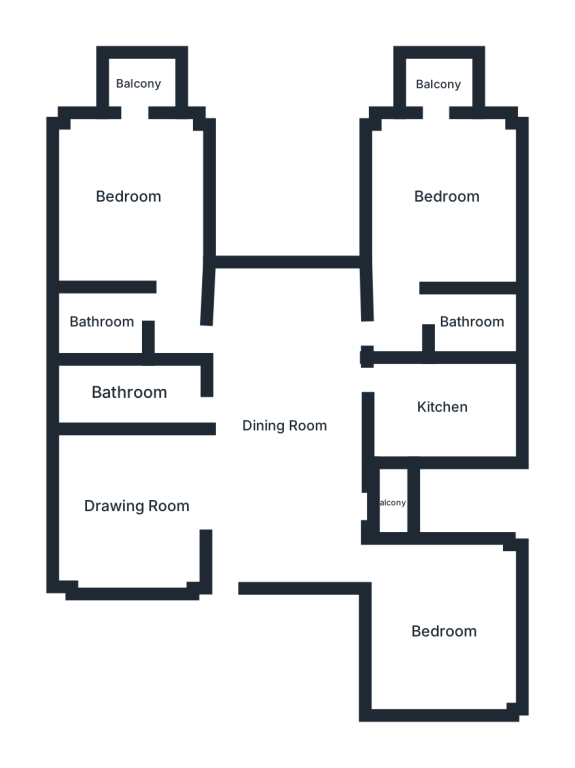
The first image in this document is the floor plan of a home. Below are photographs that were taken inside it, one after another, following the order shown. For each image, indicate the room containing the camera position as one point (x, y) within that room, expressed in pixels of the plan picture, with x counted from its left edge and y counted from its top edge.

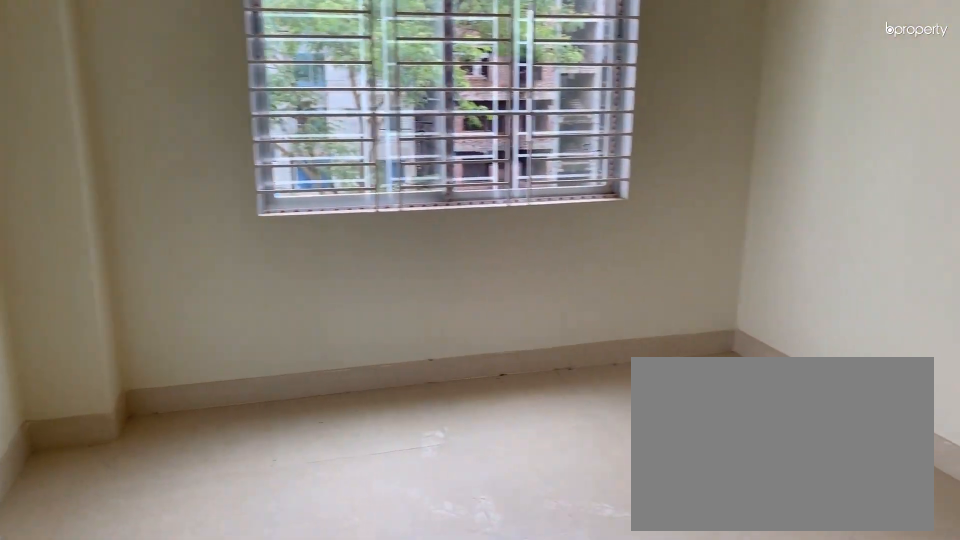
(444, 628)
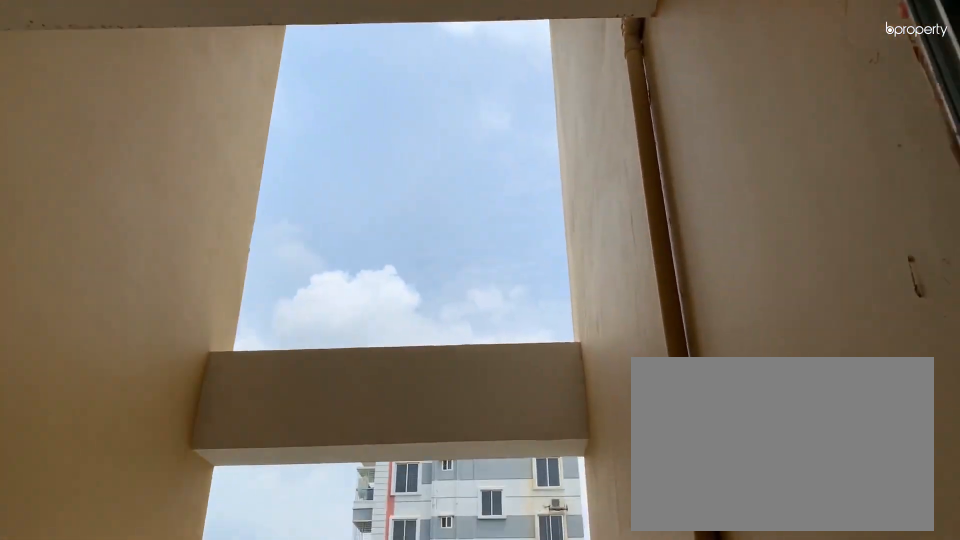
(387, 504)
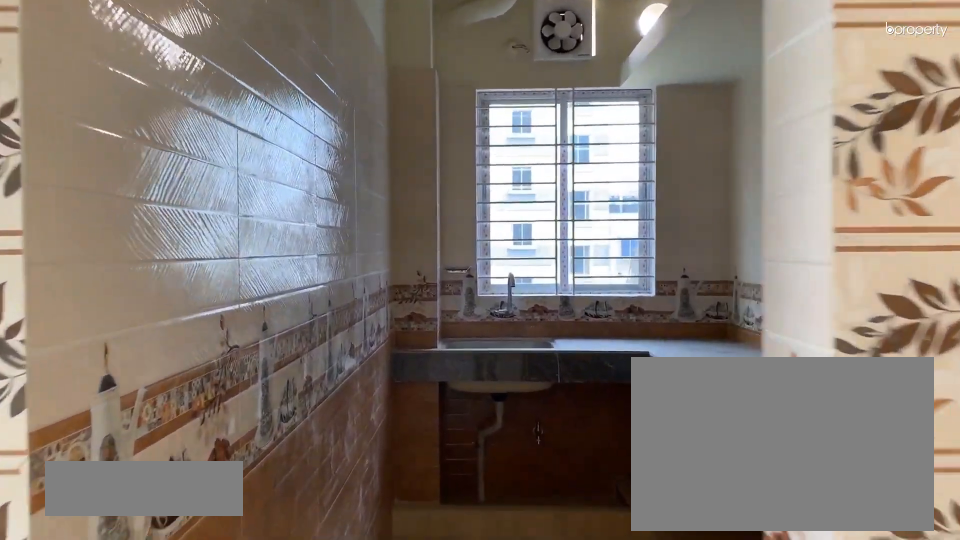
(436, 407)
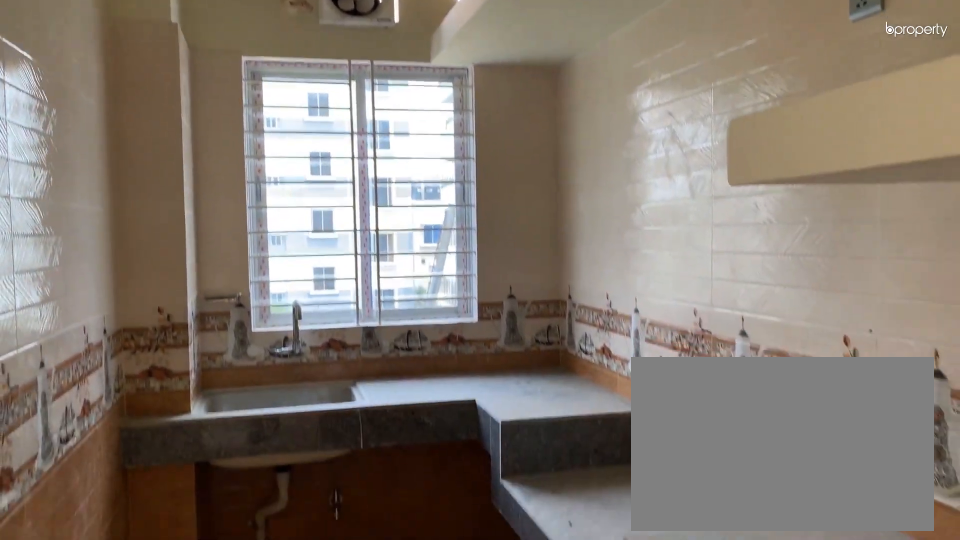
(436, 407)
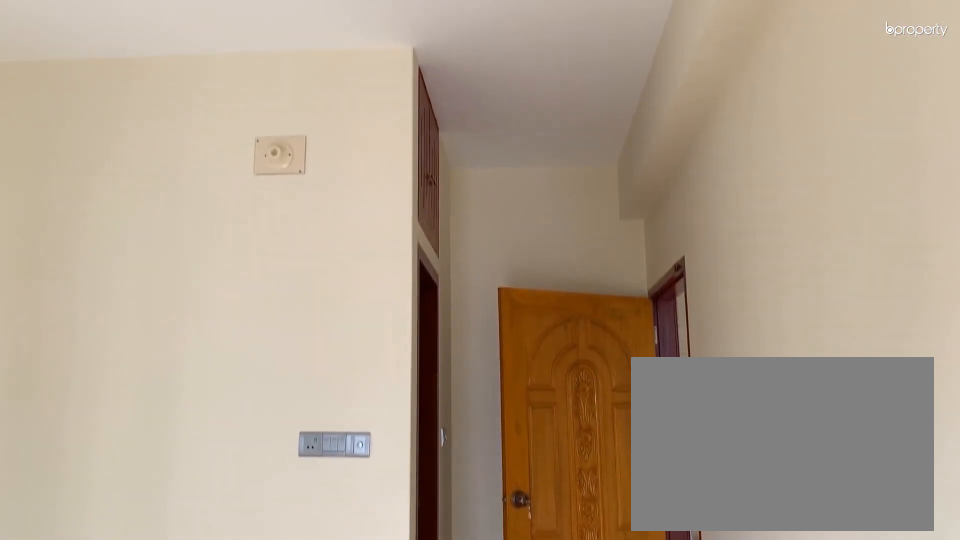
(444, 198)
